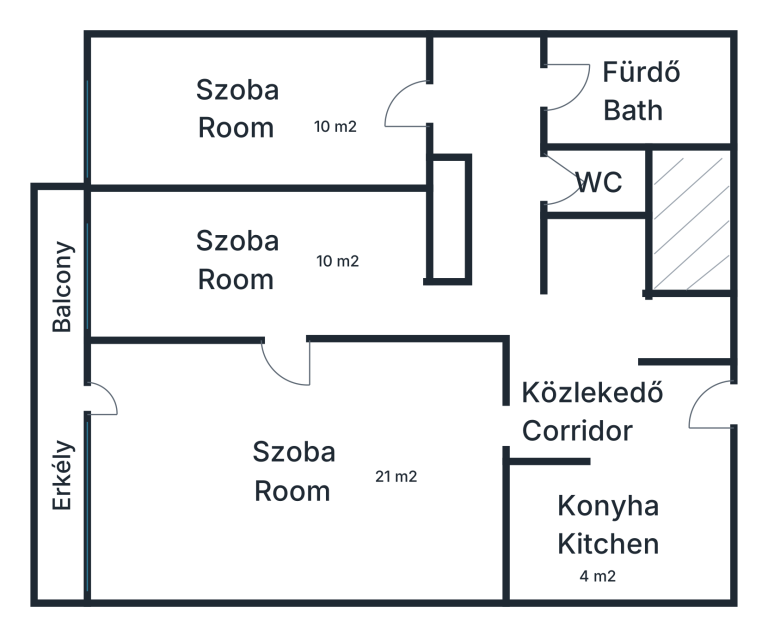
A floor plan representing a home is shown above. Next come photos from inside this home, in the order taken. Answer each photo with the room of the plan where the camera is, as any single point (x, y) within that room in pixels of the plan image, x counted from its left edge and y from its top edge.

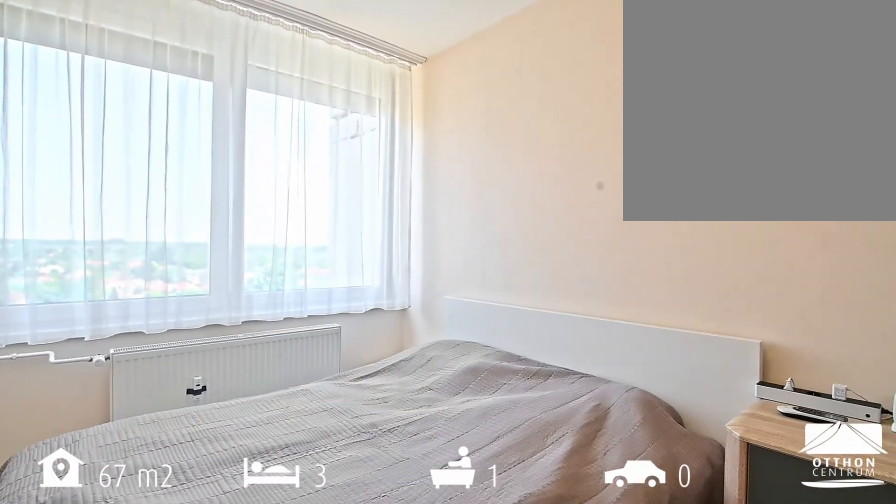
(246, 109)
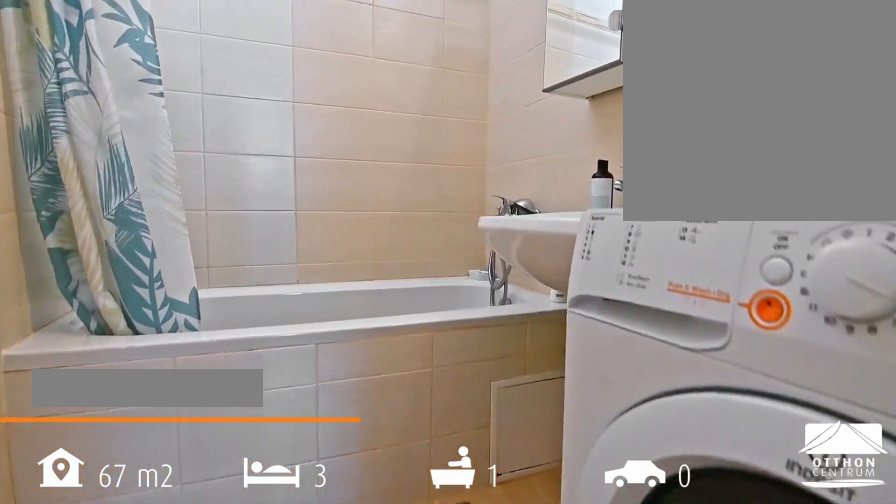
(646, 92)
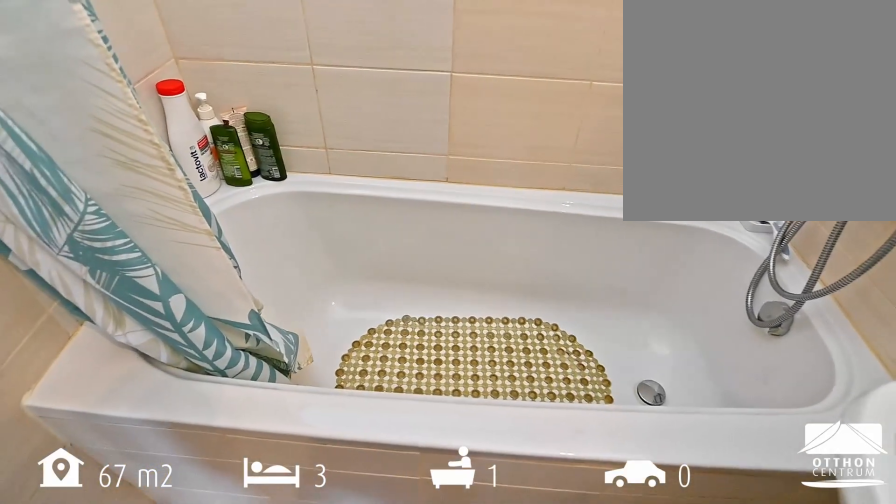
(646, 92)
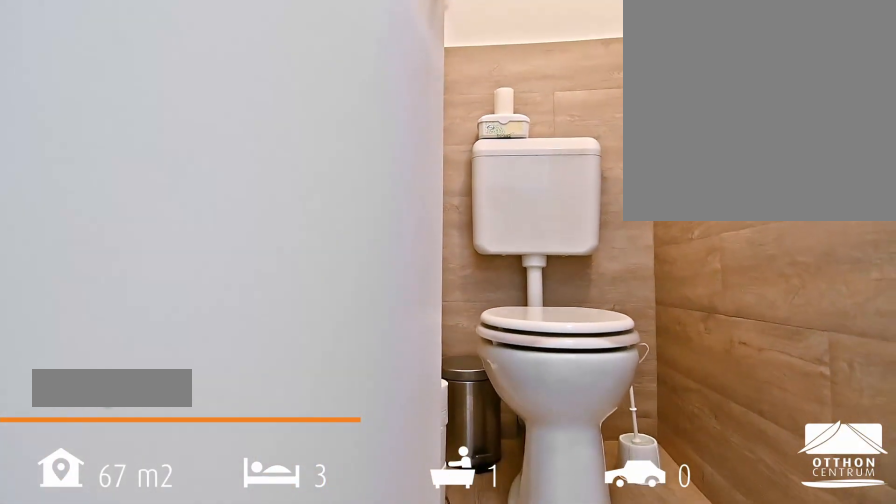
(610, 187)
